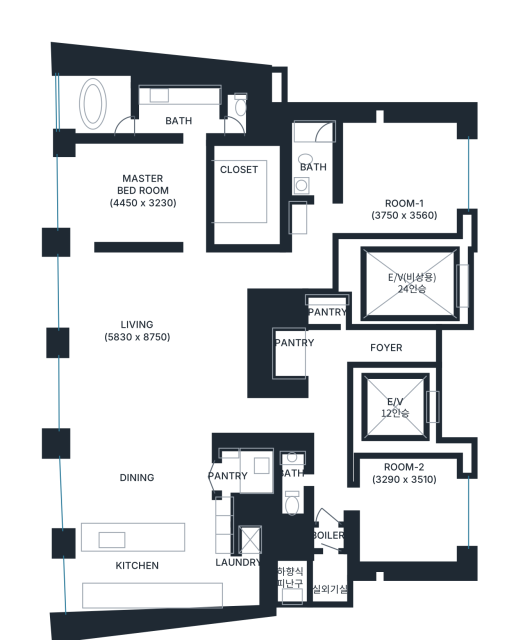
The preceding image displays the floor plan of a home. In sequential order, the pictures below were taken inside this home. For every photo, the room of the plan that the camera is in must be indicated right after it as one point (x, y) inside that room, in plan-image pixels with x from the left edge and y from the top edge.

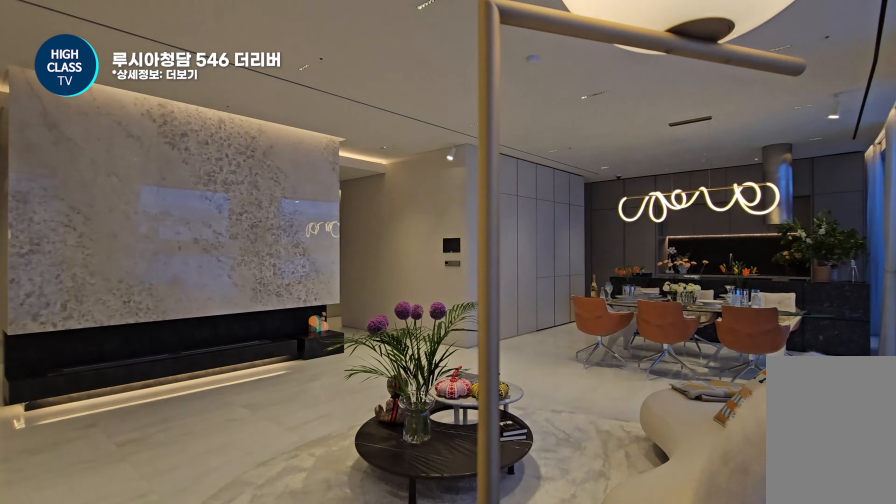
(151, 333)
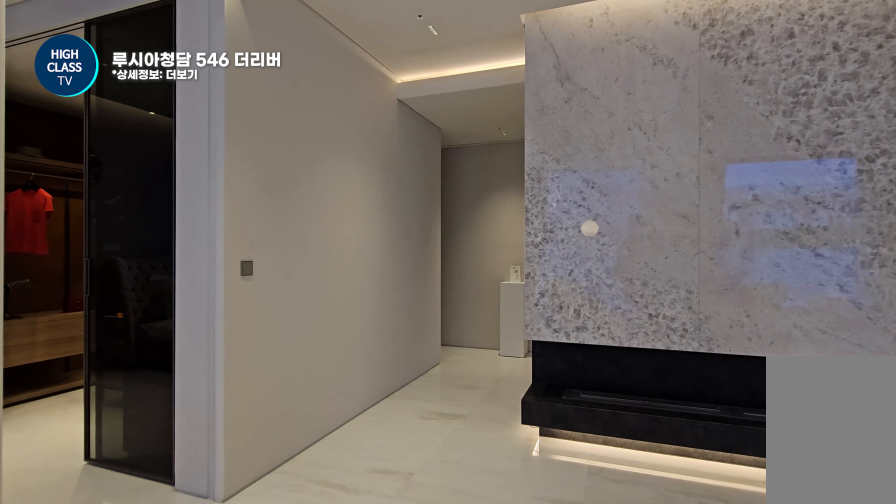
(151, 333)
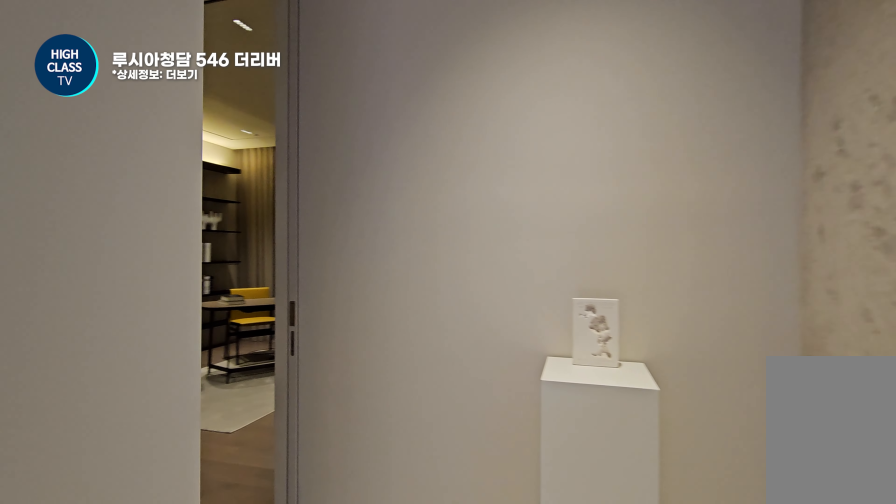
(291, 268)
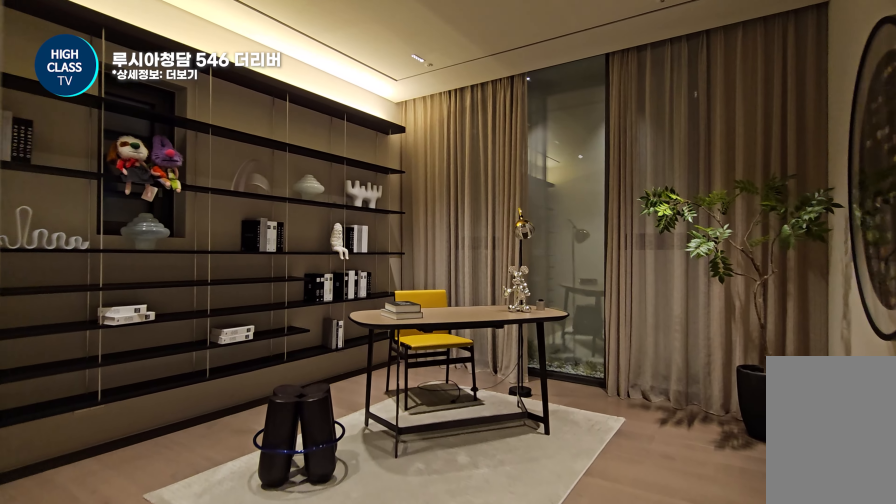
(373, 174)
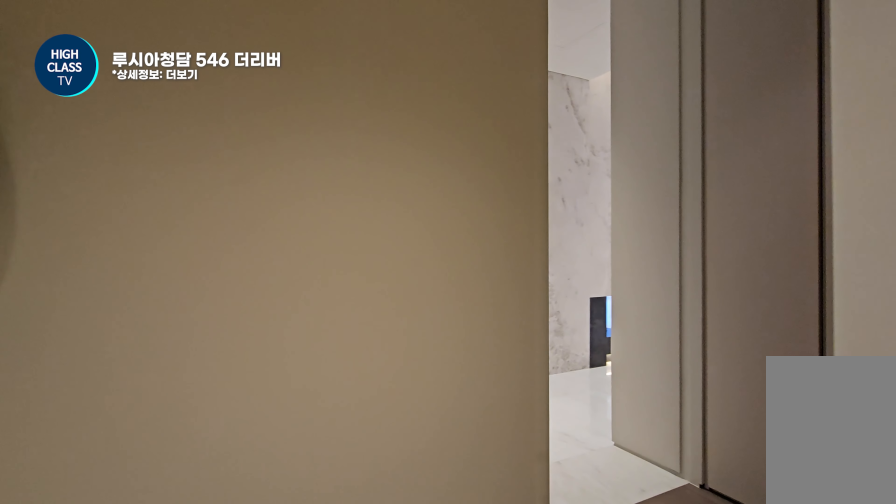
(373, 174)
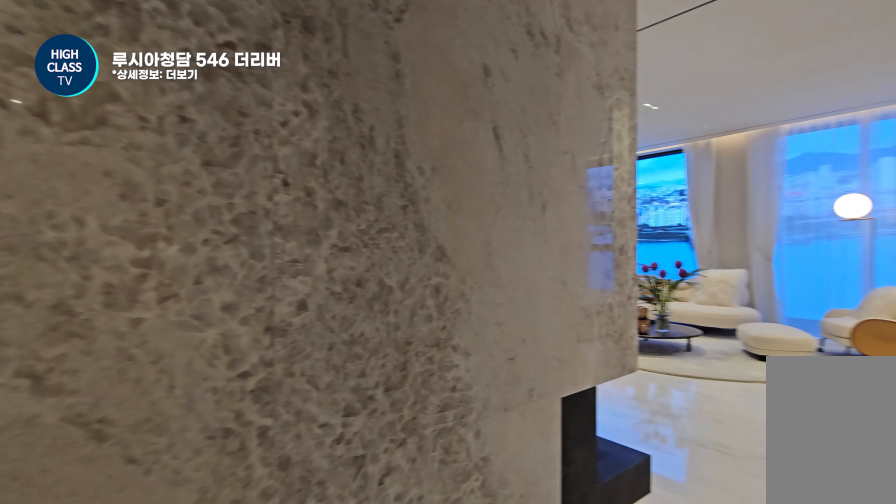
(291, 268)
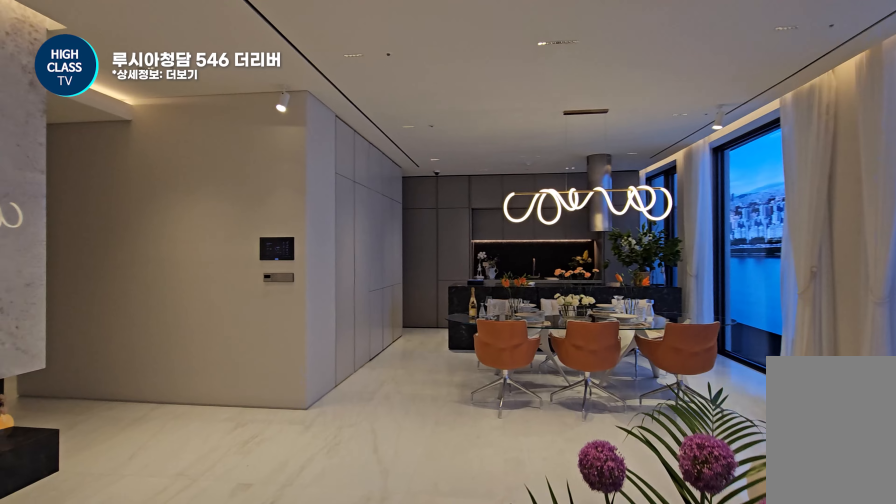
(156, 338)
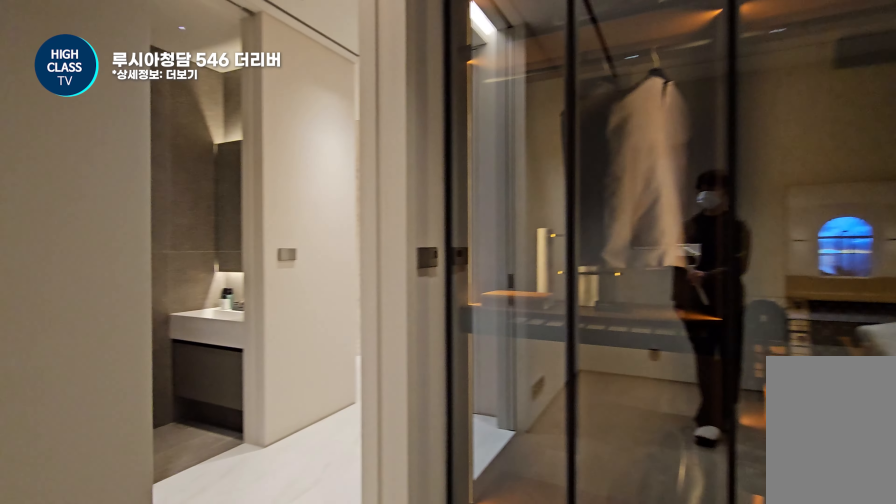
(406, 508)
